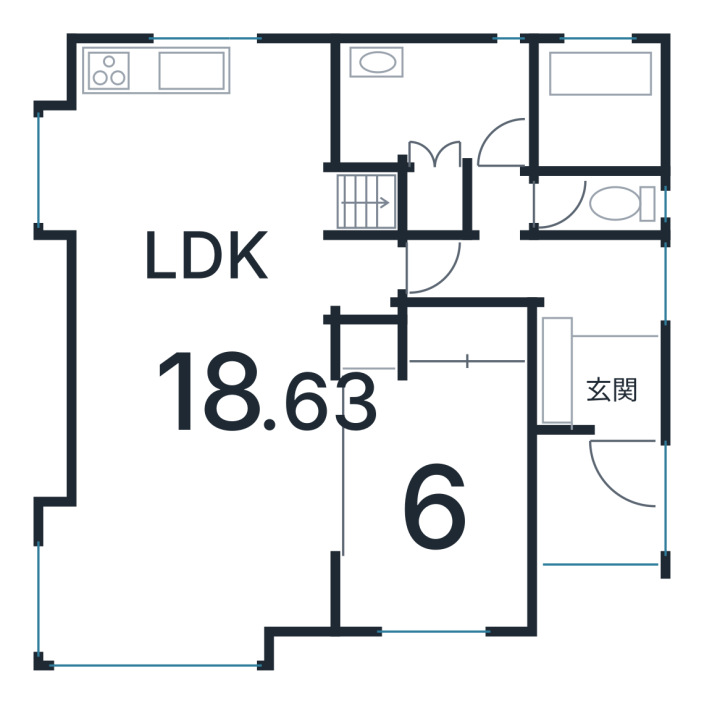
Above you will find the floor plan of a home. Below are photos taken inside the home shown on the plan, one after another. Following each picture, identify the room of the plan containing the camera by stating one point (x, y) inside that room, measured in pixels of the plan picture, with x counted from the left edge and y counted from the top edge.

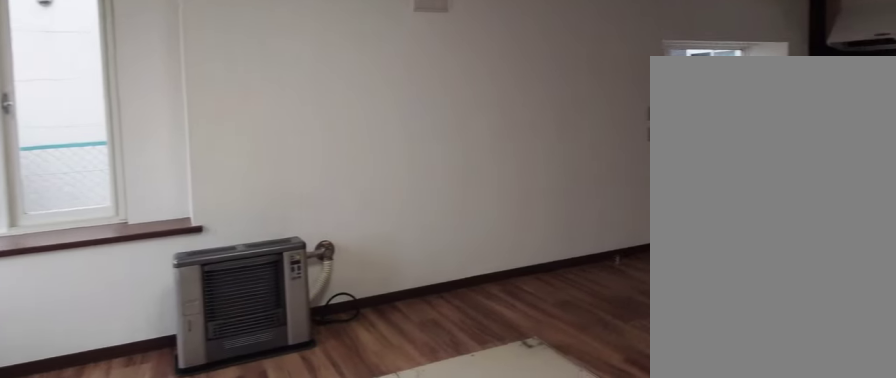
(195, 467)
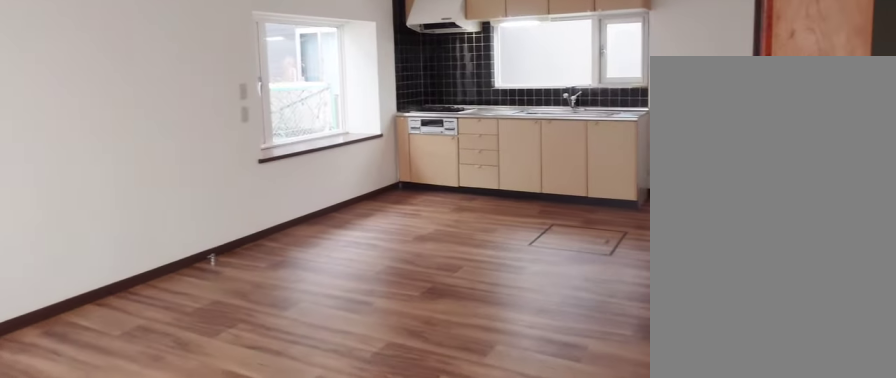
(195, 467)
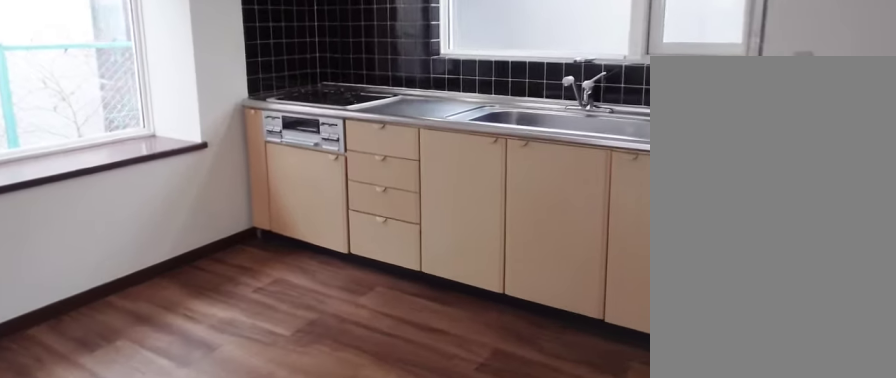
(193, 155)
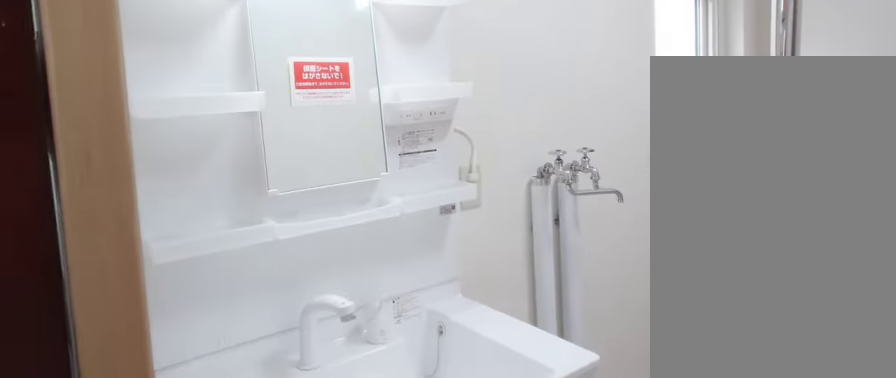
(437, 105)
